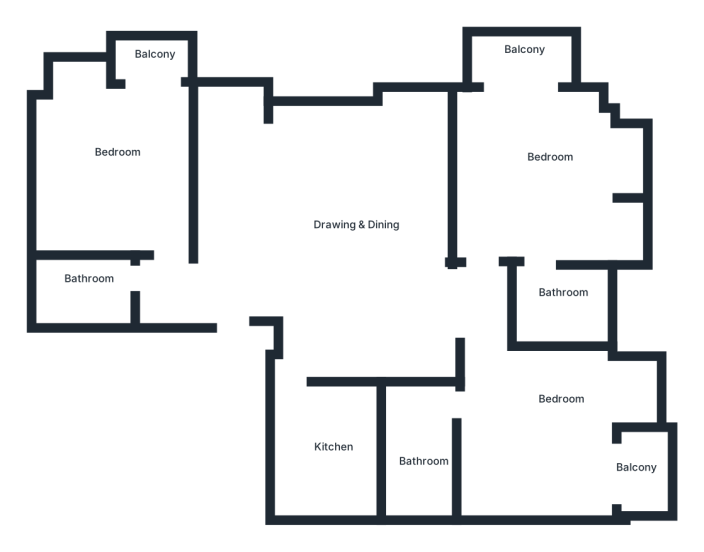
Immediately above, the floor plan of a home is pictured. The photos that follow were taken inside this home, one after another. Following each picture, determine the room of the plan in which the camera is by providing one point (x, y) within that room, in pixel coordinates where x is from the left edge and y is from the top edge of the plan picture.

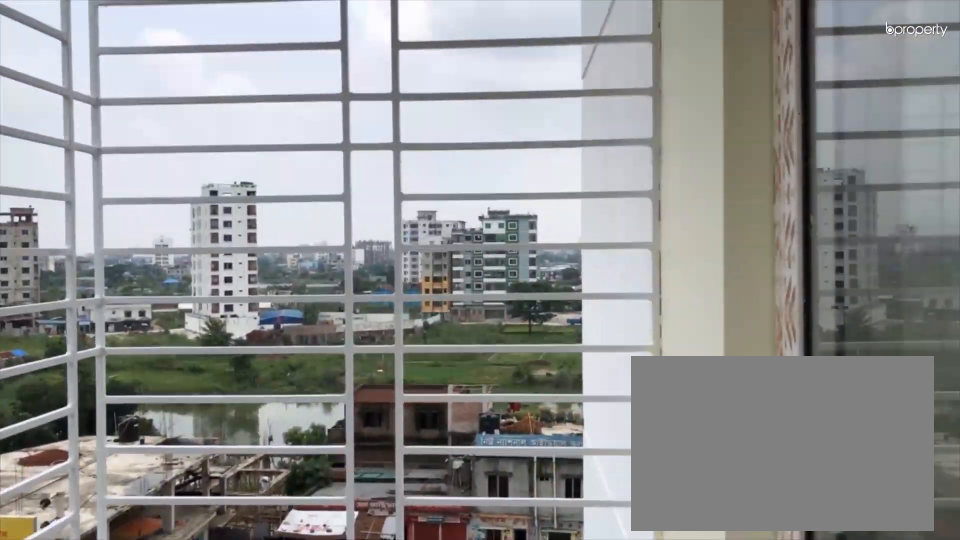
(524, 72)
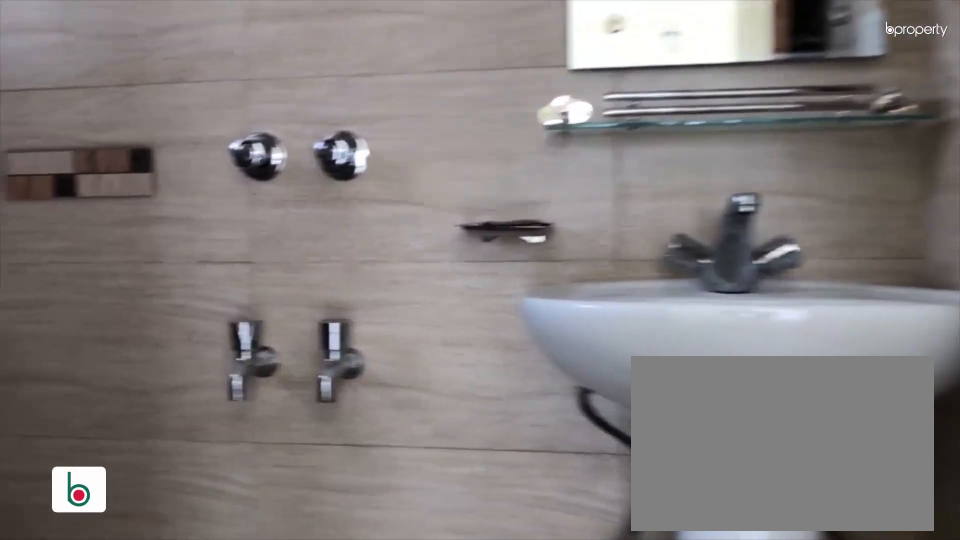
(559, 296)
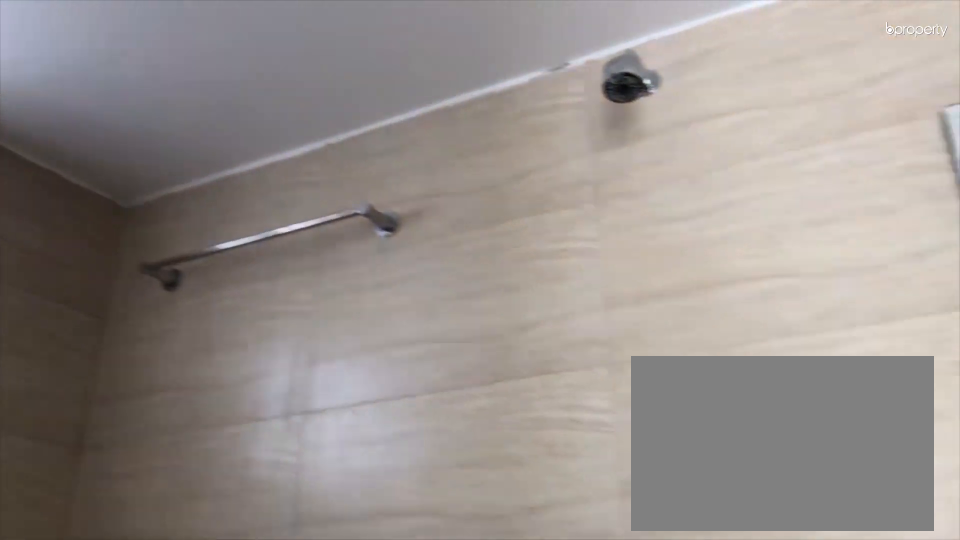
(559, 296)
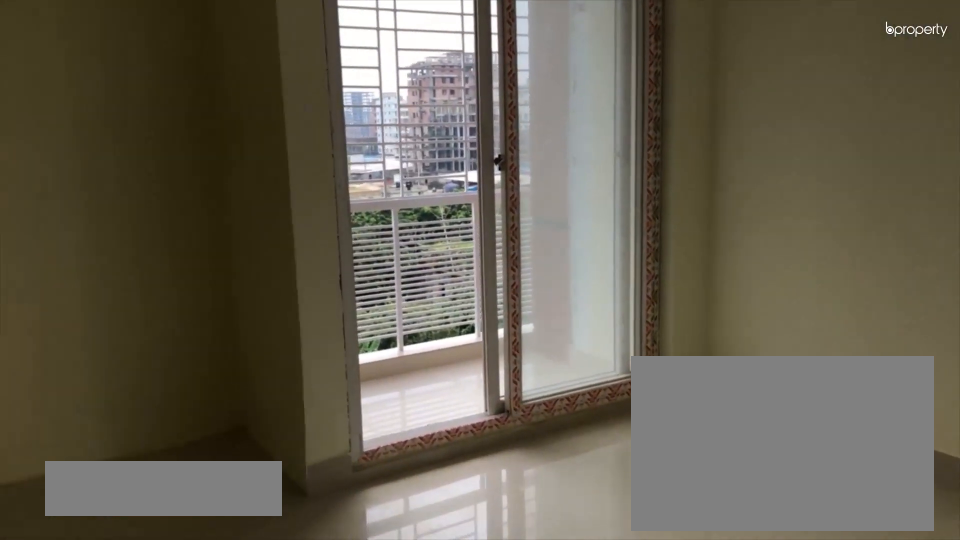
(544, 439)
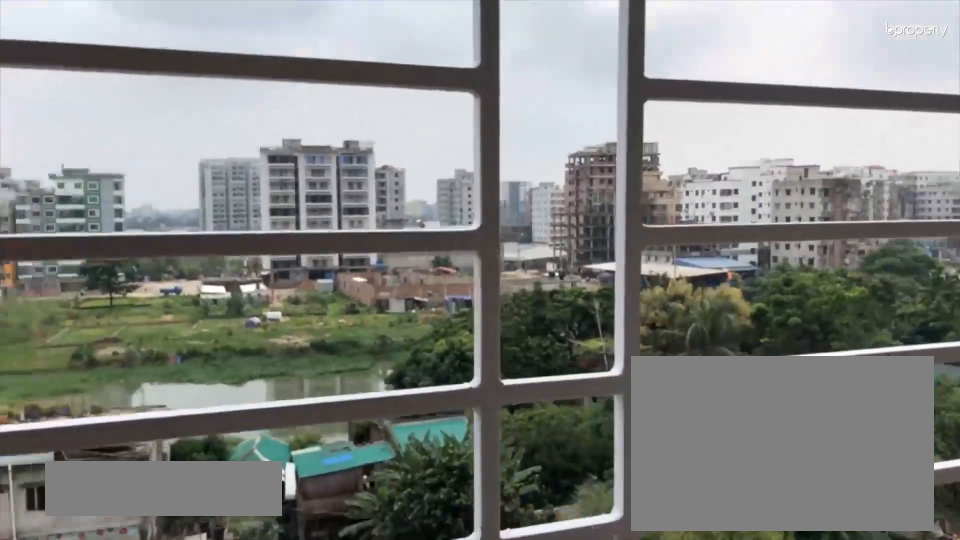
(645, 474)
